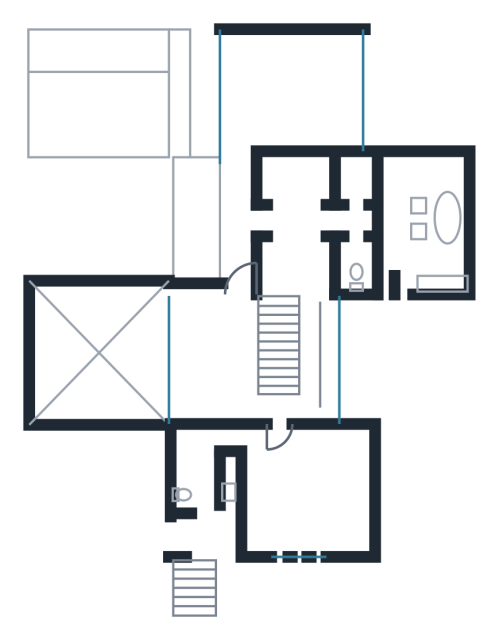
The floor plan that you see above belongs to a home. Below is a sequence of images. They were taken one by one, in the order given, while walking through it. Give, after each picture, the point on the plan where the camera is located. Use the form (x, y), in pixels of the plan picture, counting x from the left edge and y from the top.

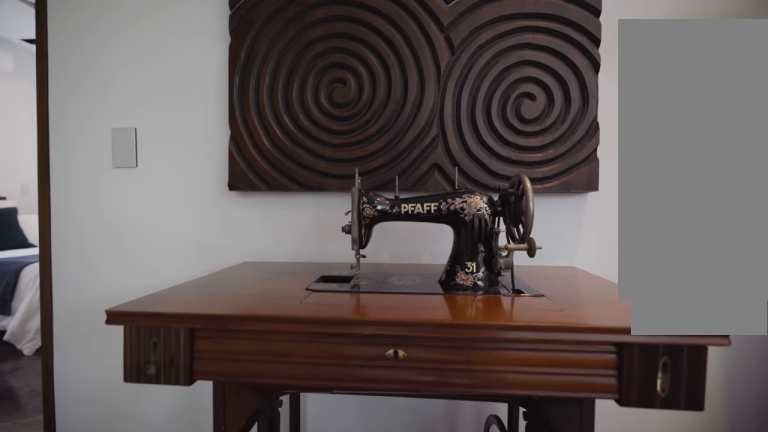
(221, 395)
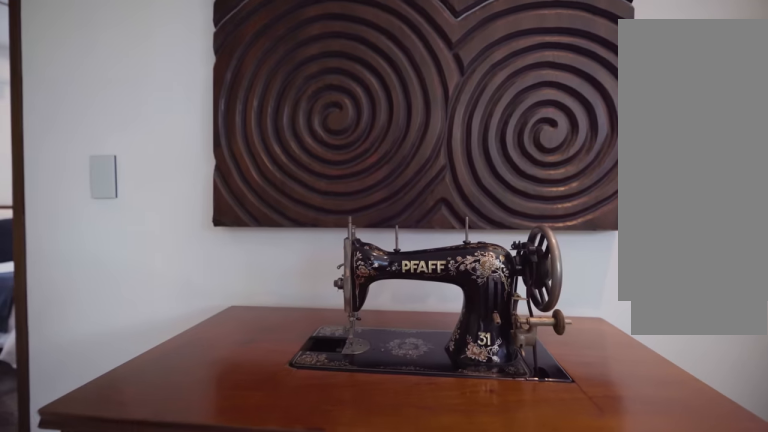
(221, 396)
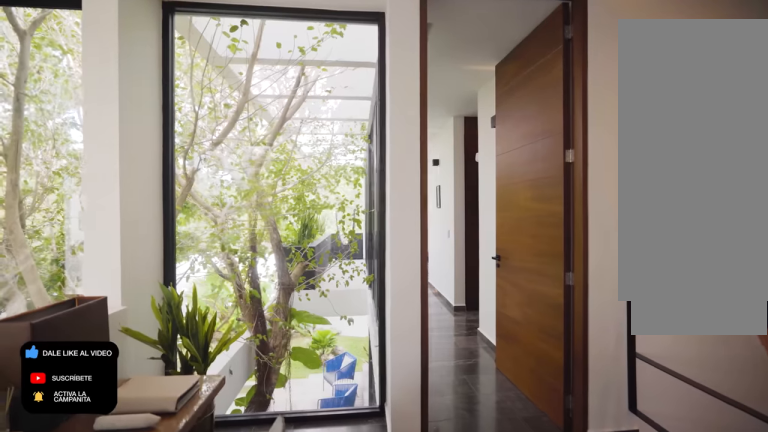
(207, 379)
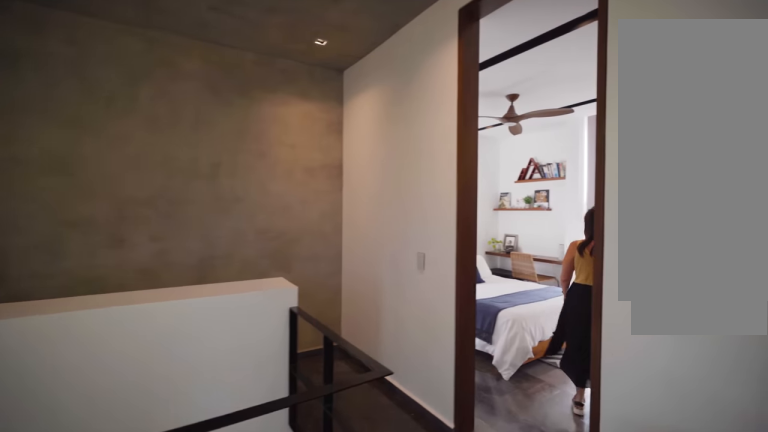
(209, 398)
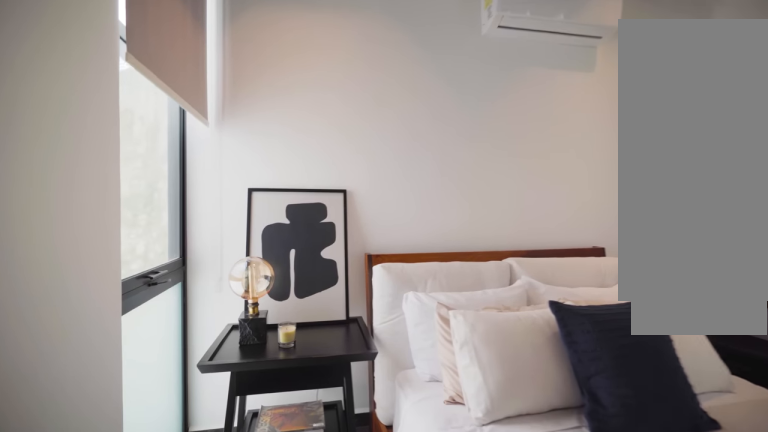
(291, 441)
